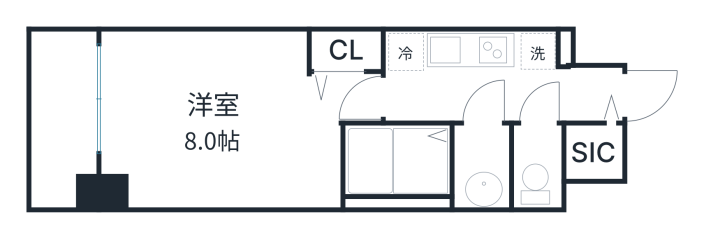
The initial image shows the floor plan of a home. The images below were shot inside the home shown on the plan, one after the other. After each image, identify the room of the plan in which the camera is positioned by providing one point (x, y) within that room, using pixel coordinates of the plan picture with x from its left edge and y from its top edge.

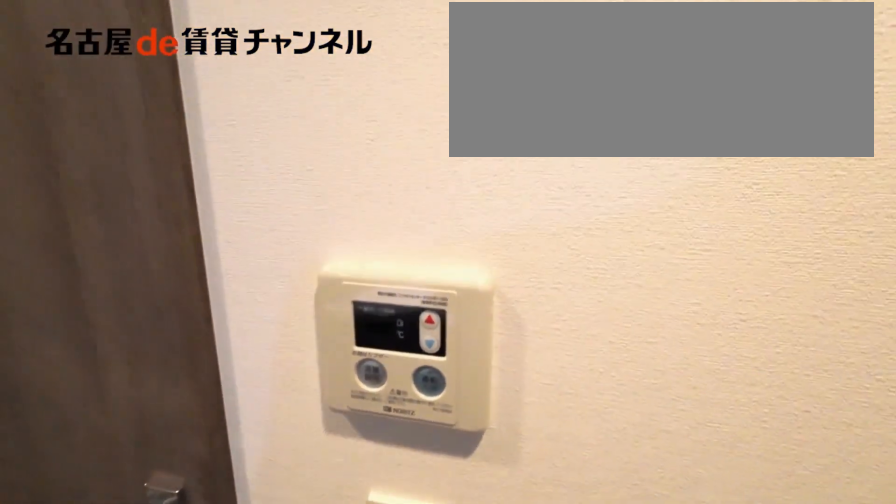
(473, 95)
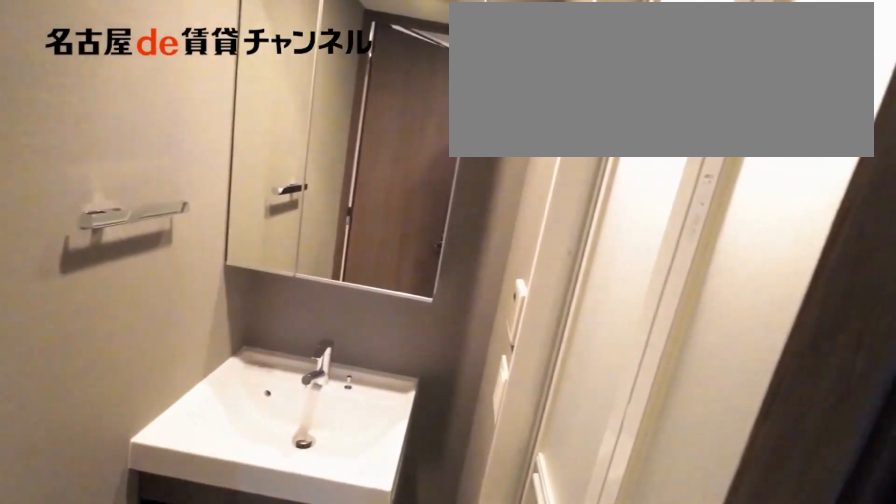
(481, 164)
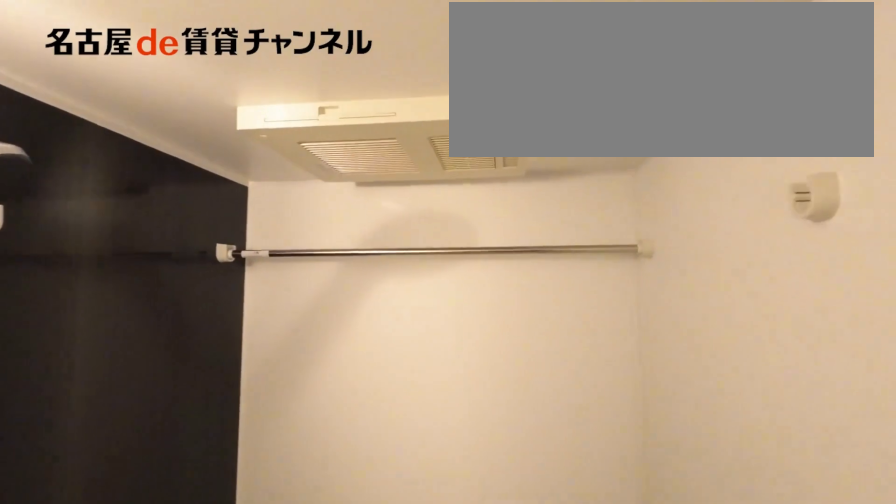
(399, 160)
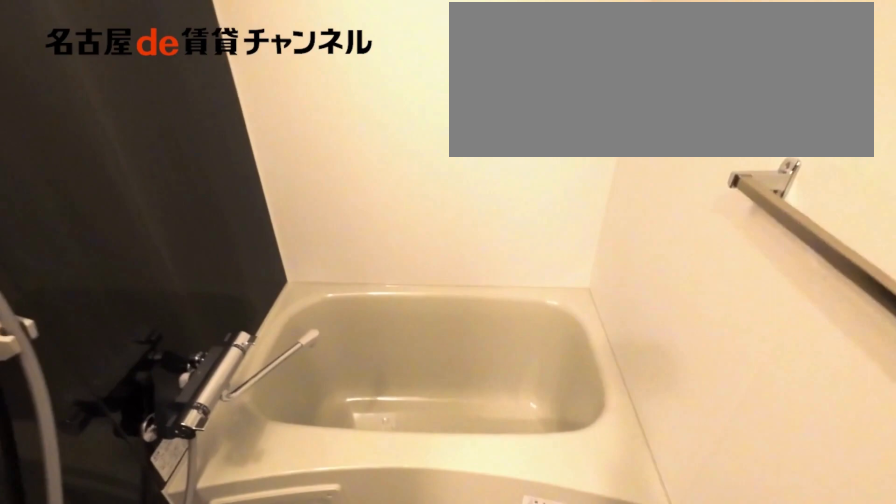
(399, 160)
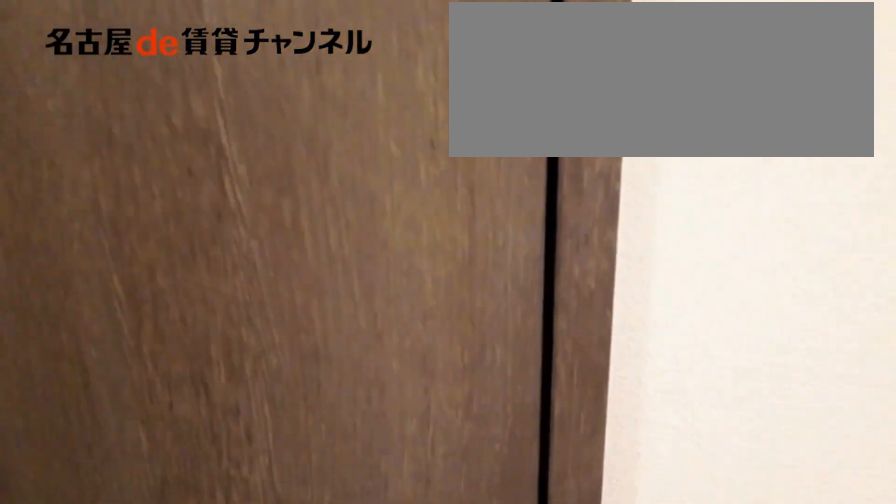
(475, 96)
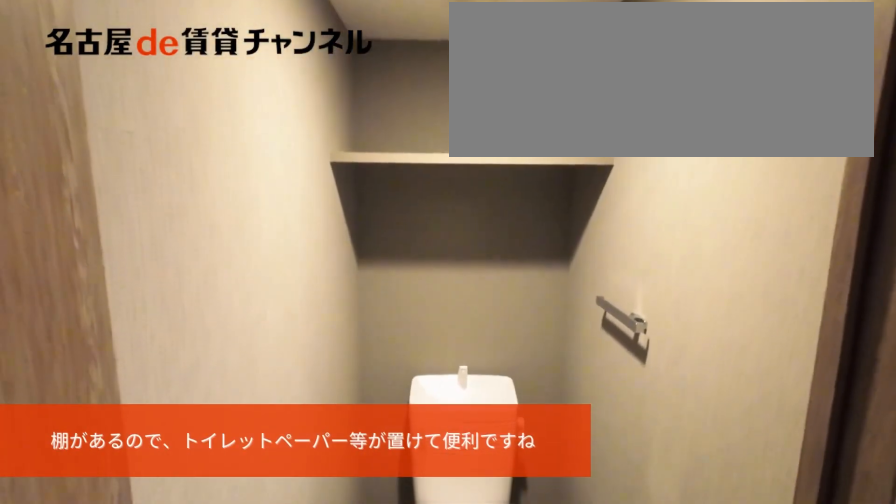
(536, 166)
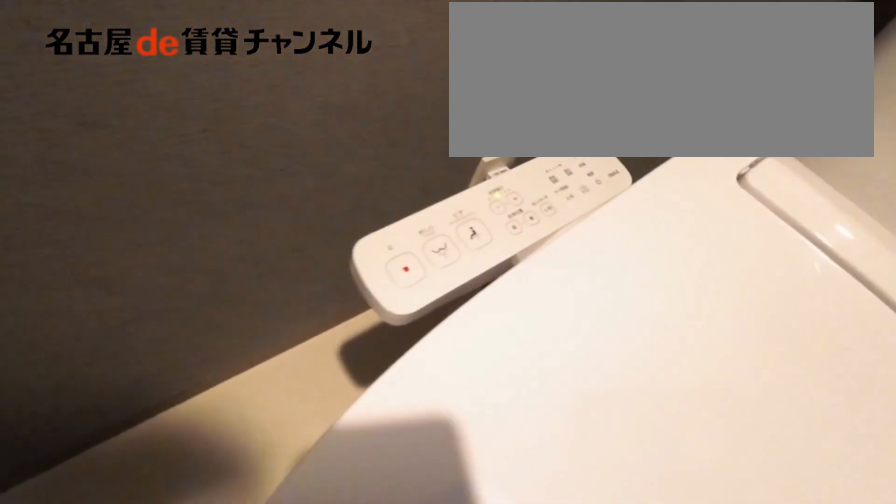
(536, 166)
